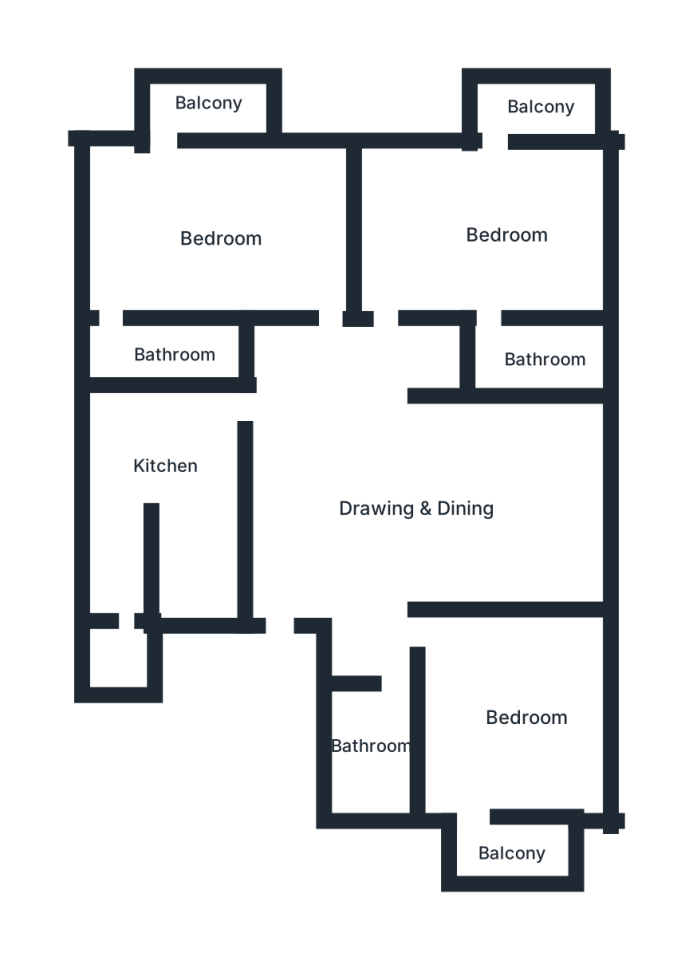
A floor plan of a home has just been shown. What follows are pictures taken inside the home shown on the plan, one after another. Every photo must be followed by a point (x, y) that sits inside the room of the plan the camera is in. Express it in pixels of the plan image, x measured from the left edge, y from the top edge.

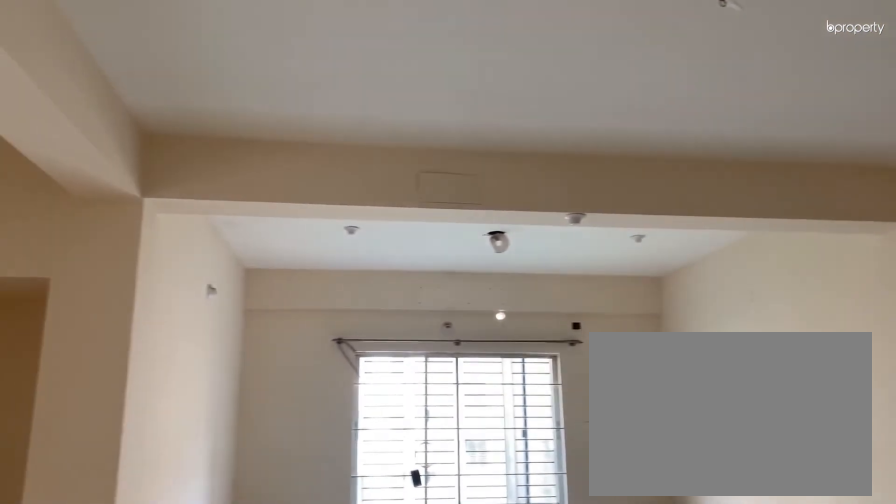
(415, 498)
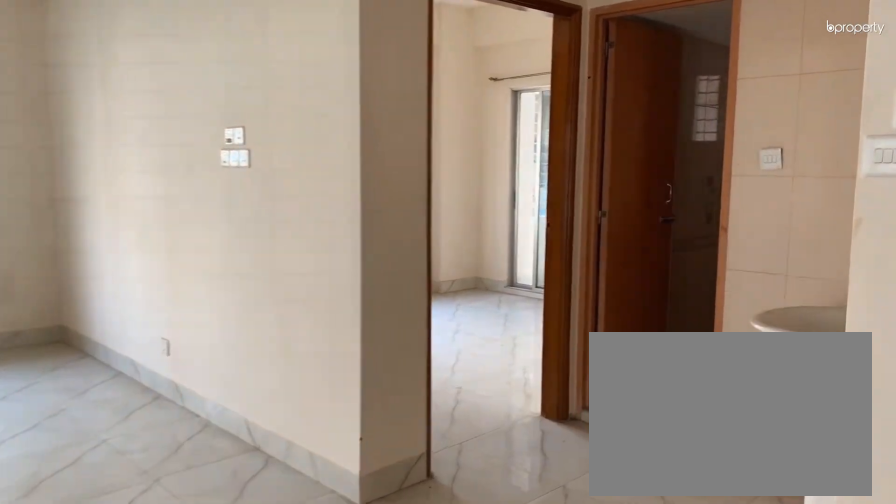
(420, 499)
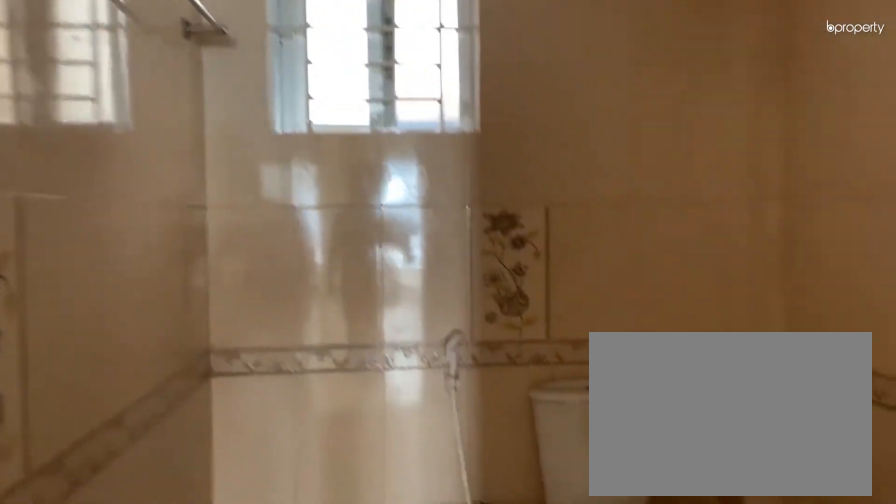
(382, 752)
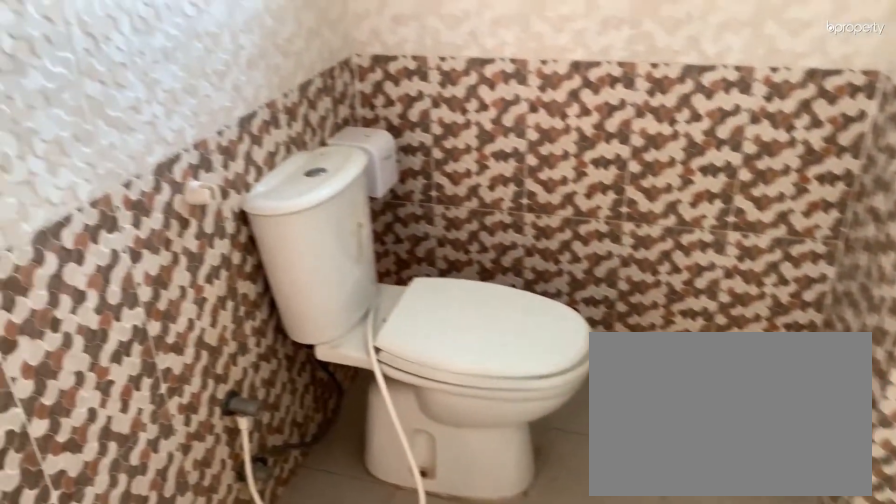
(542, 358)
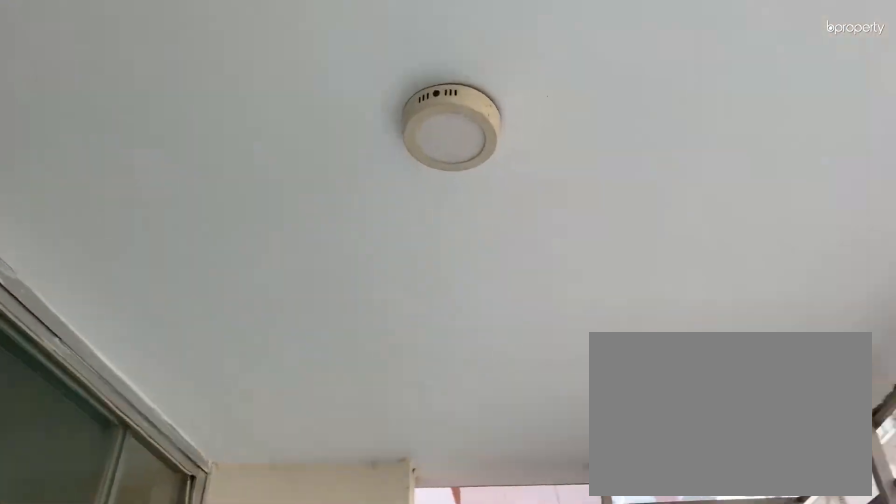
(532, 114)
